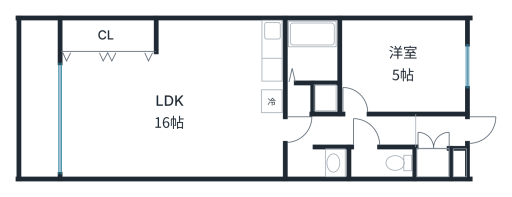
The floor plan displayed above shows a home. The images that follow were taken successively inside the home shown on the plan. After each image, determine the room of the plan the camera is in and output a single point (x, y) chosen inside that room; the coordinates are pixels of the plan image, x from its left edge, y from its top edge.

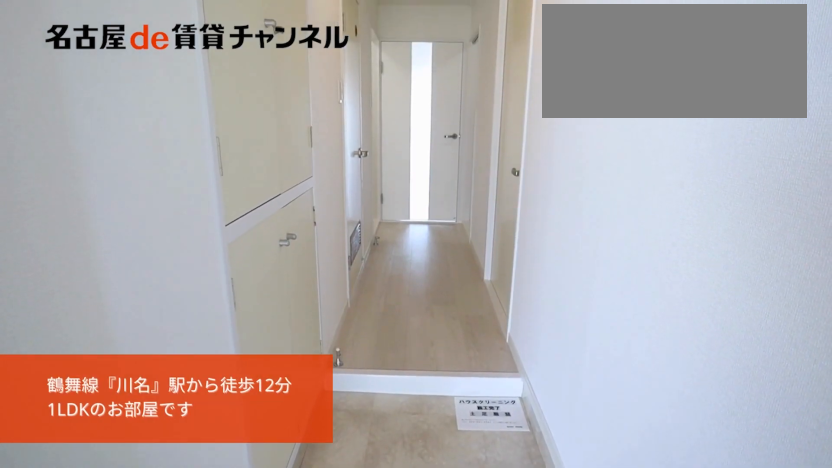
(441, 132)
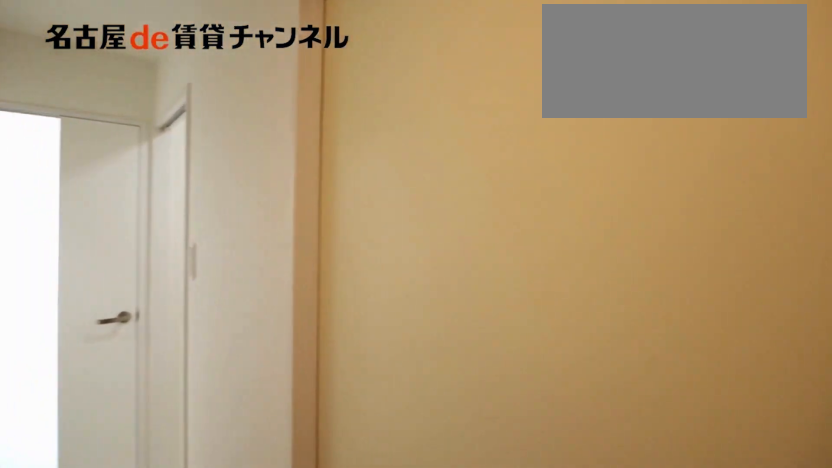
(441, 132)
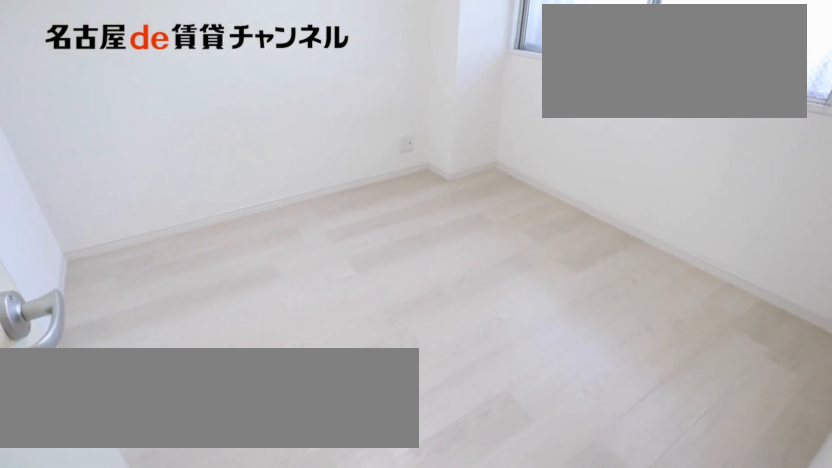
(404, 67)
